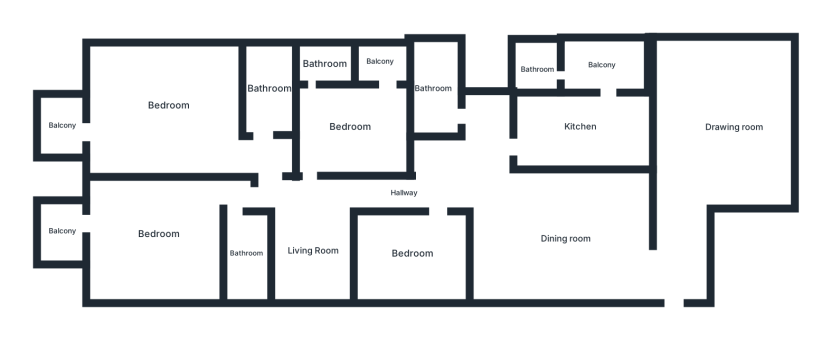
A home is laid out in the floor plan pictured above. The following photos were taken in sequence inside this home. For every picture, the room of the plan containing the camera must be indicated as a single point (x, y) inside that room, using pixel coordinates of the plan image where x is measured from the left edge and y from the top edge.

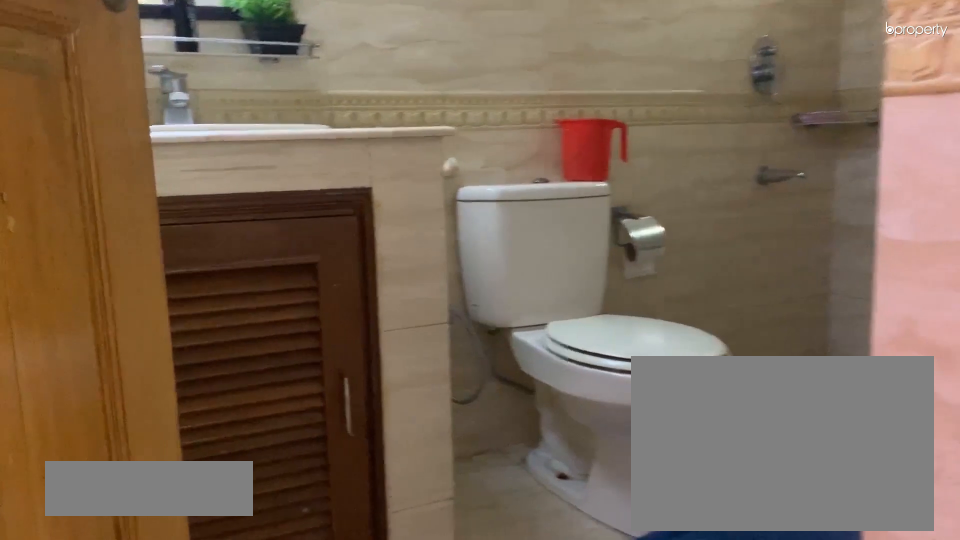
(435, 89)
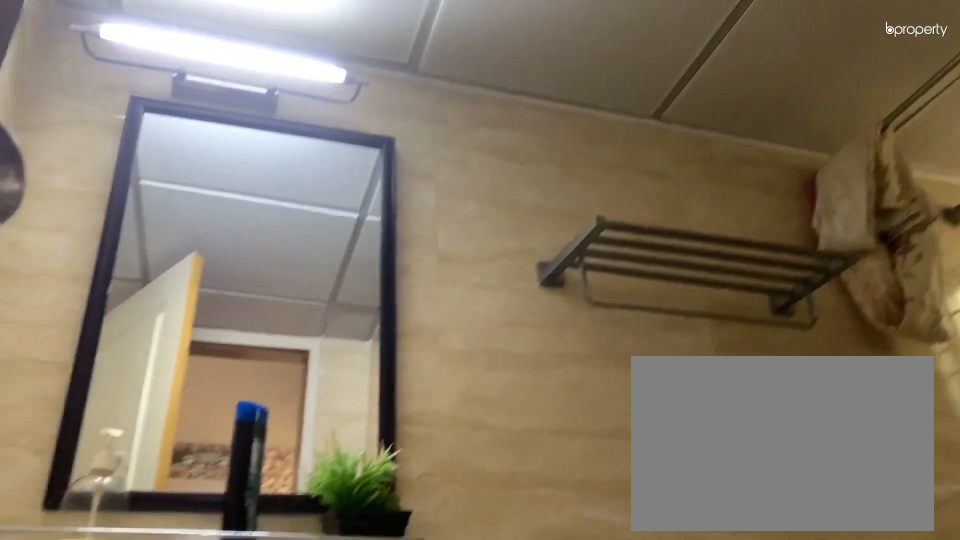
(435, 89)
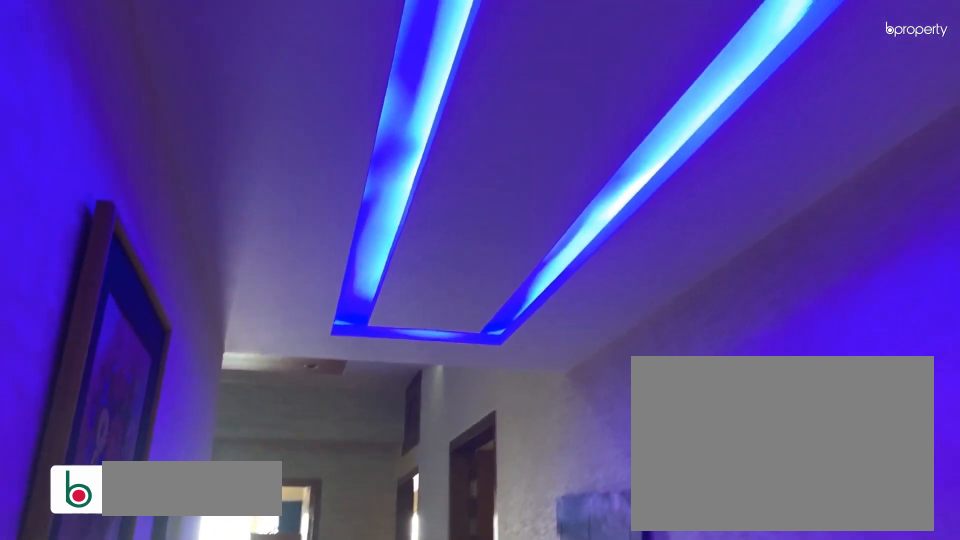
(404, 193)
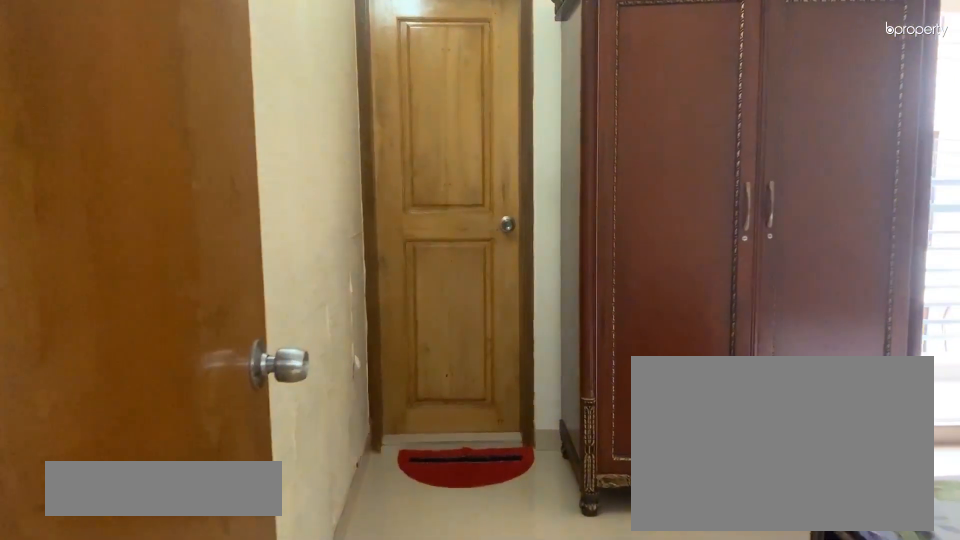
(351, 127)
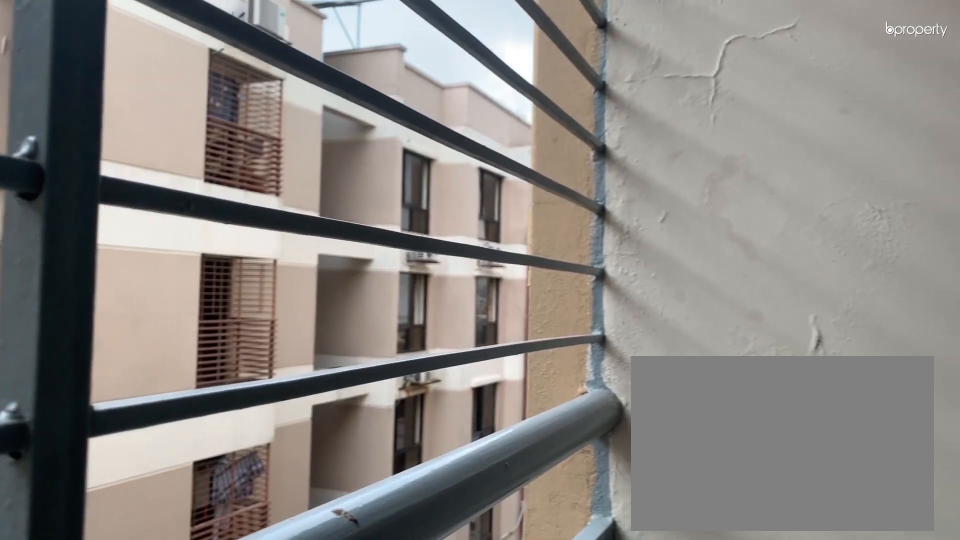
(379, 62)
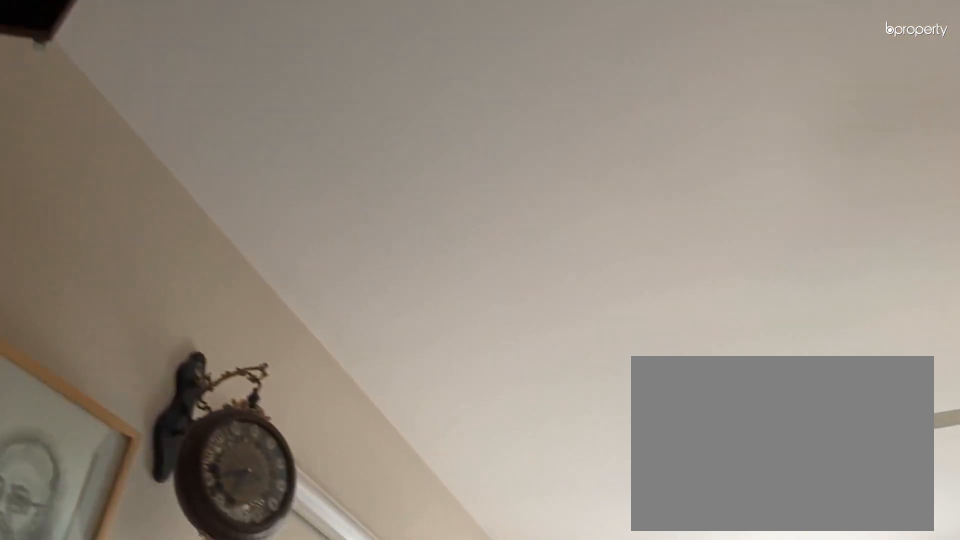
(167, 105)
